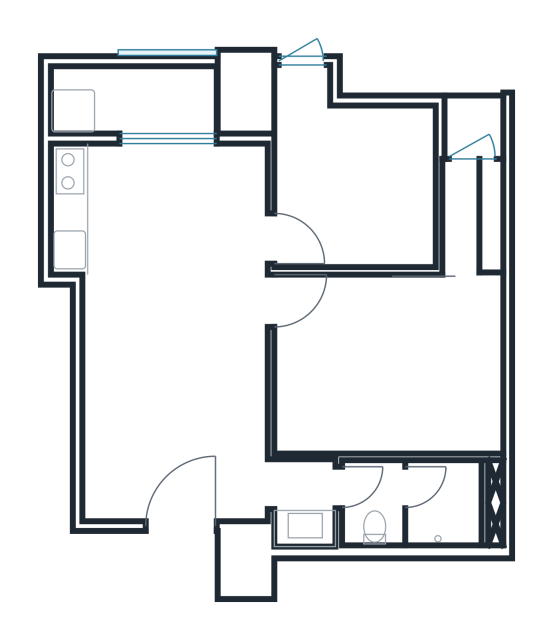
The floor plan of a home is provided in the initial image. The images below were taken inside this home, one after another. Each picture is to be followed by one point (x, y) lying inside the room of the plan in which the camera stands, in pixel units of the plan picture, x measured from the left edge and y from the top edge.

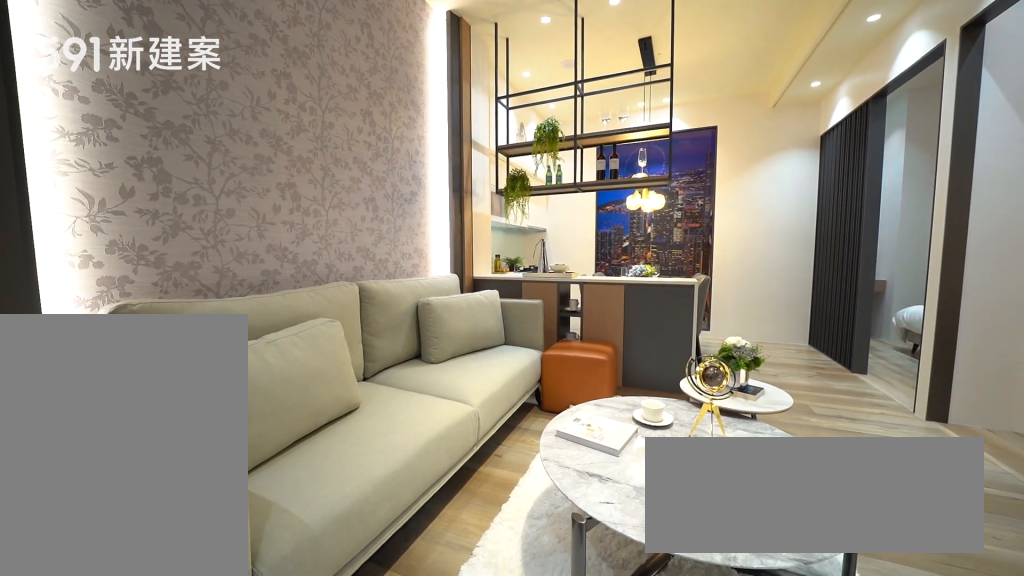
(173, 399)
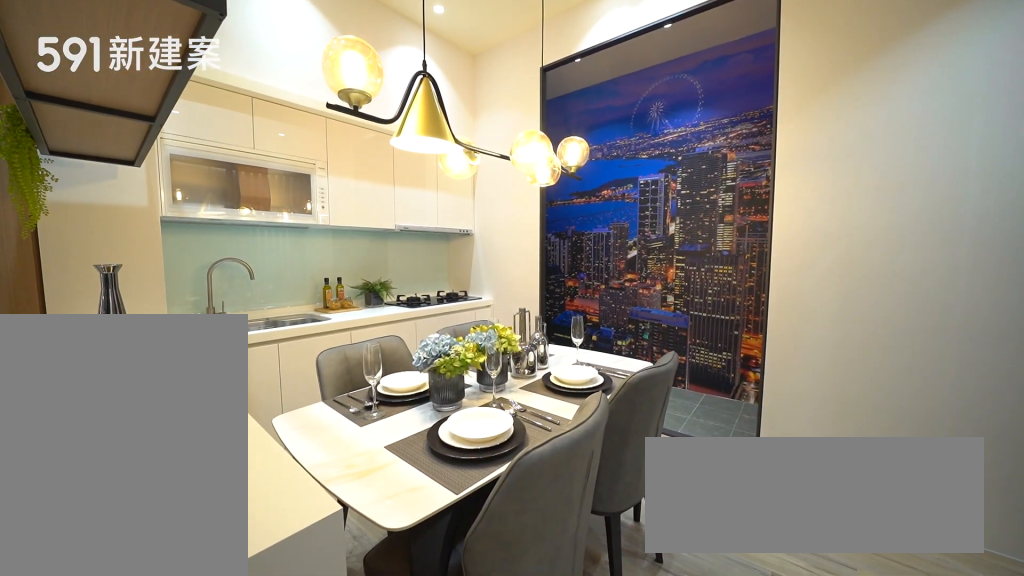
(178, 205)
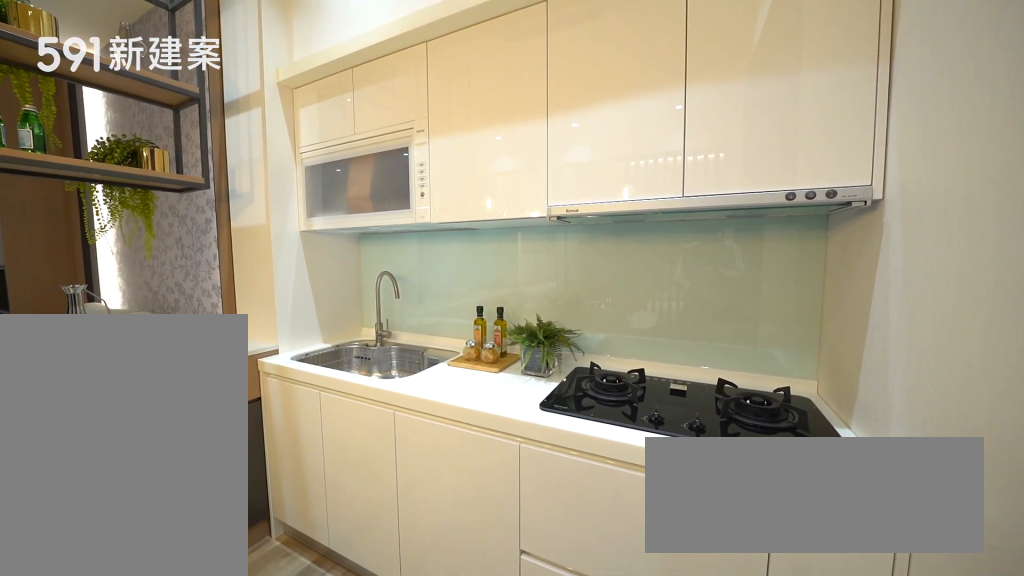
(88, 212)
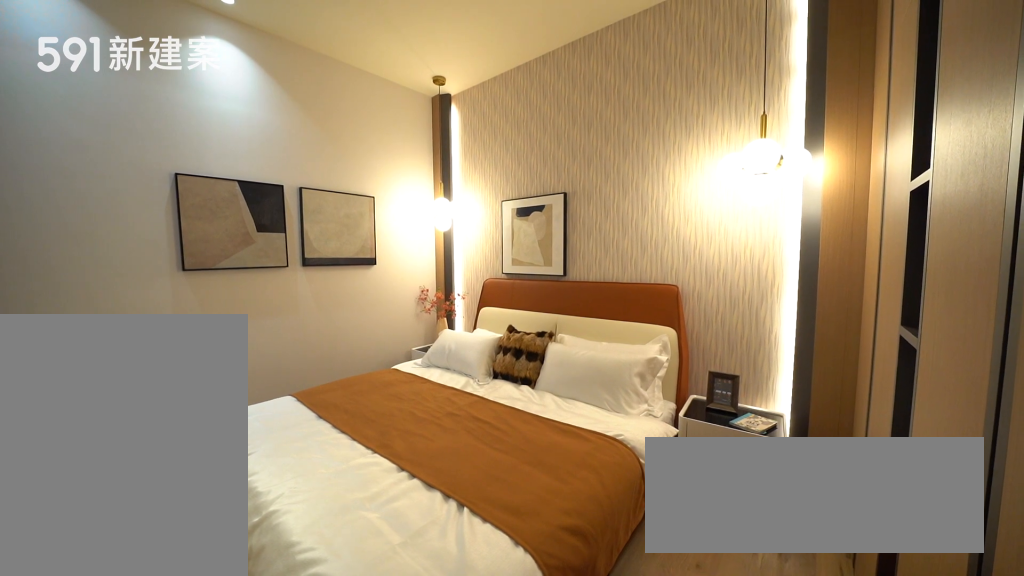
(389, 360)
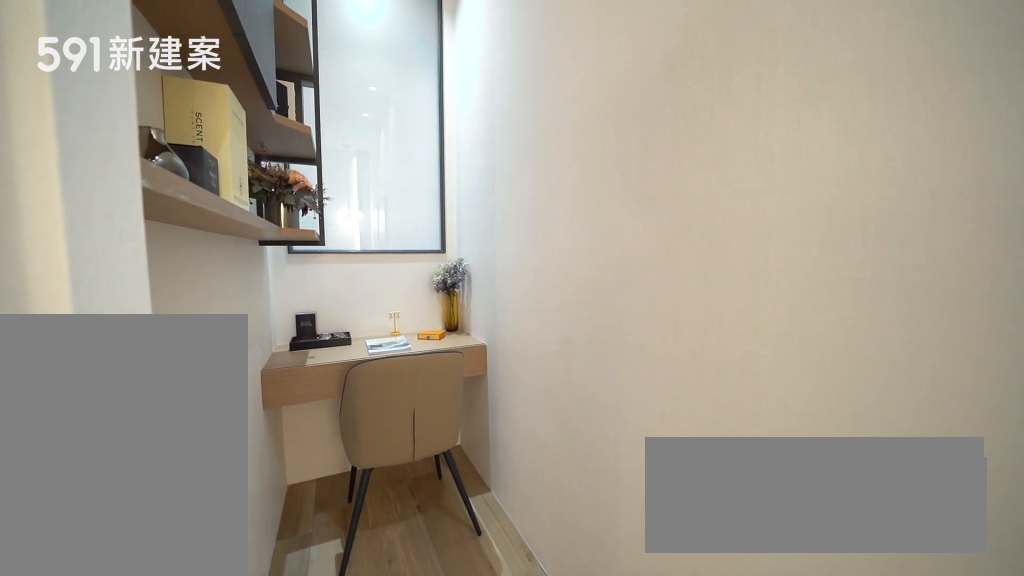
(470, 209)
